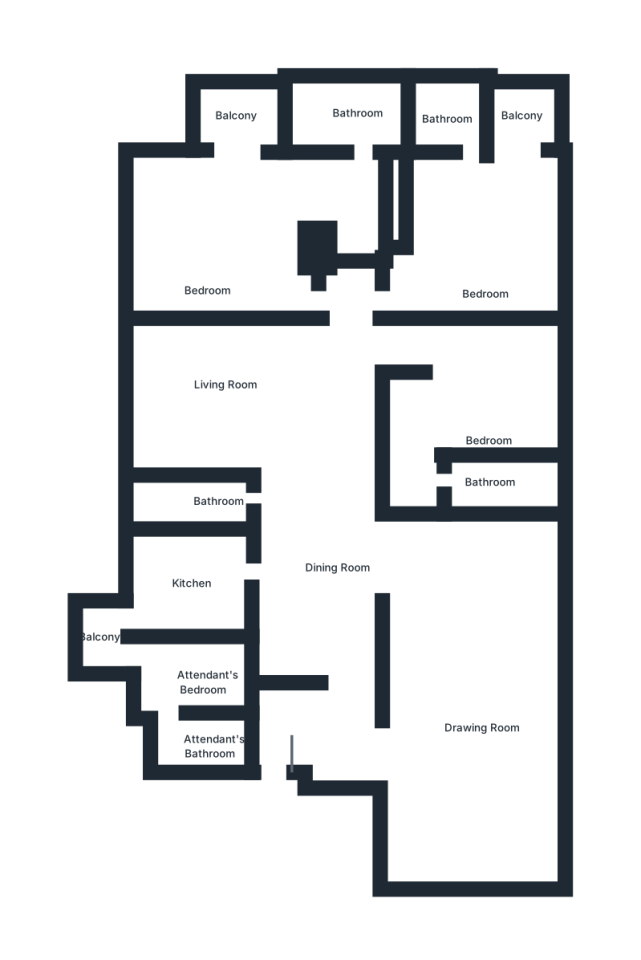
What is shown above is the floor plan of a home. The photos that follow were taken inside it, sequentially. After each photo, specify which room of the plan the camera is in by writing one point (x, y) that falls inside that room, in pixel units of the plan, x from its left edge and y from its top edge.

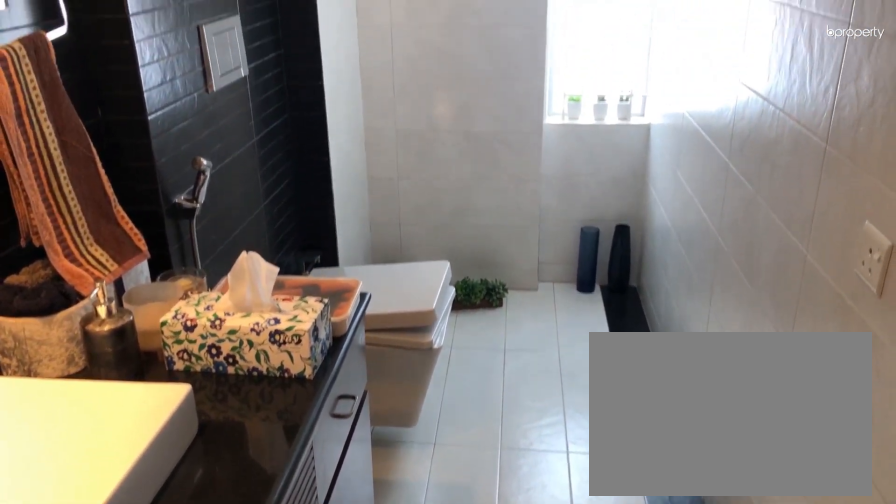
(191, 500)
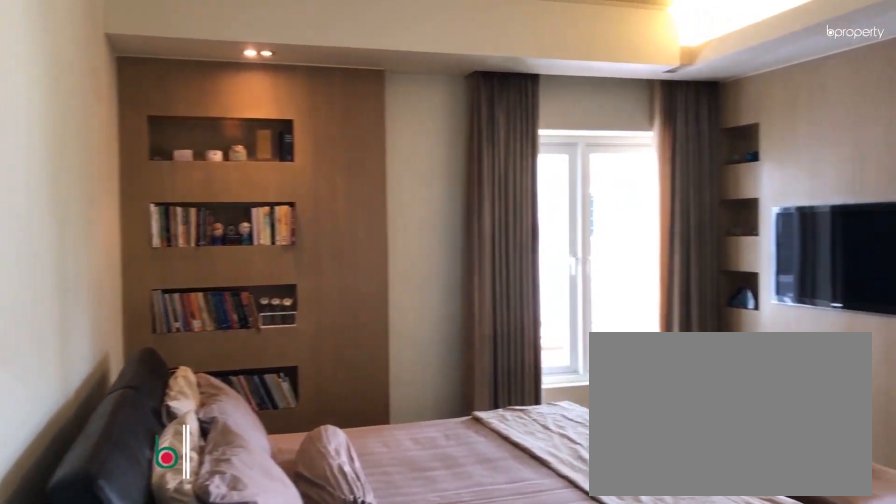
(211, 256)
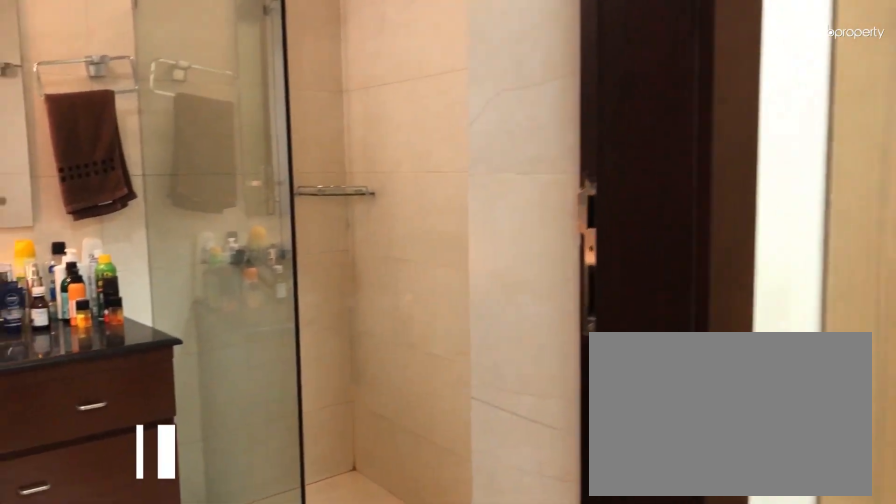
(351, 99)
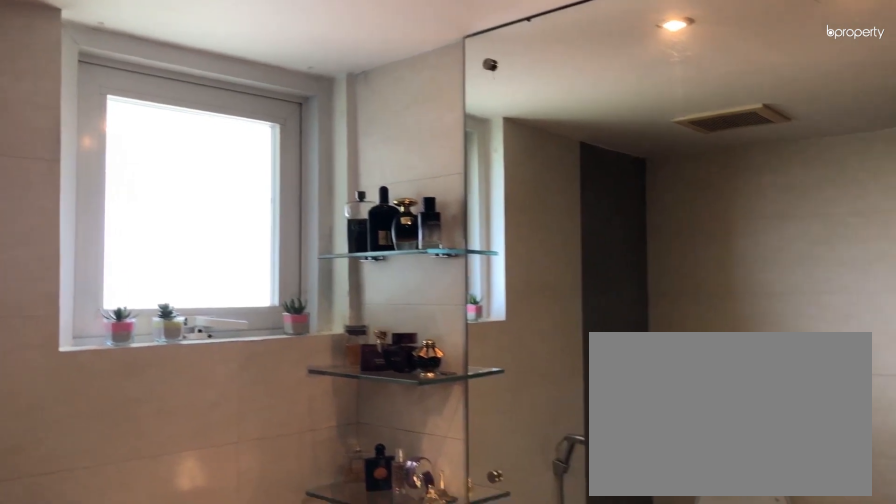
(351, 99)
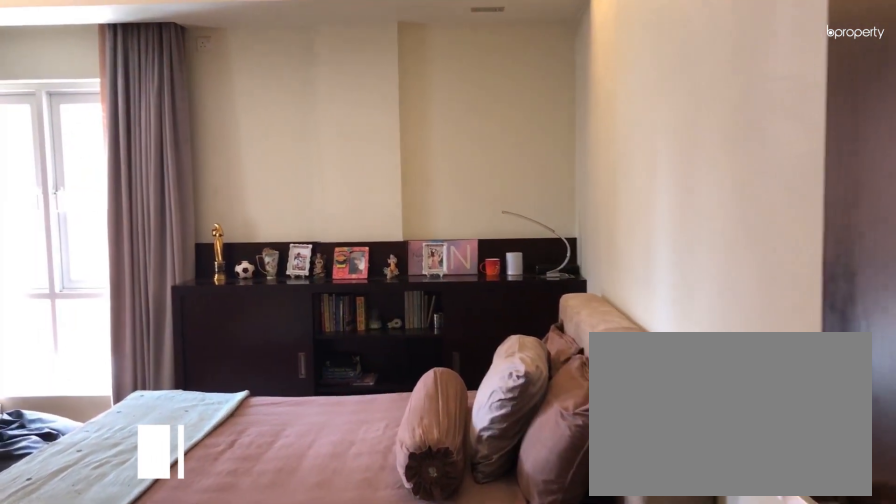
(480, 228)
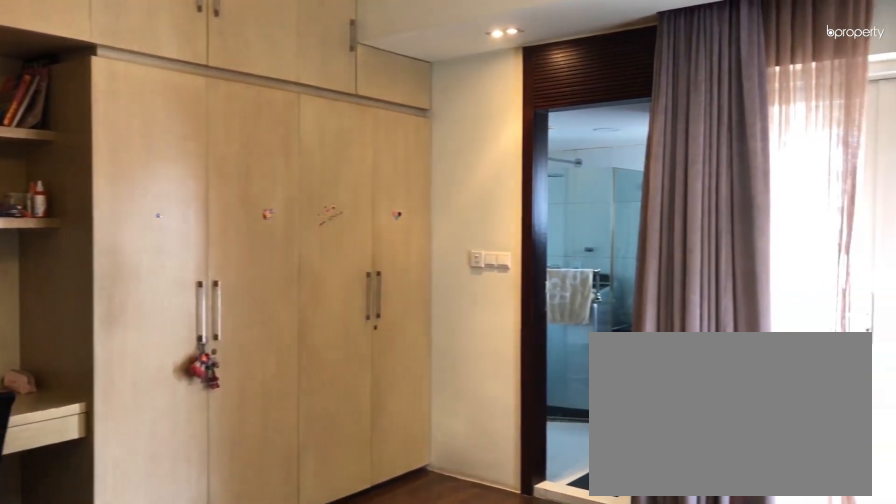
(480, 228)
